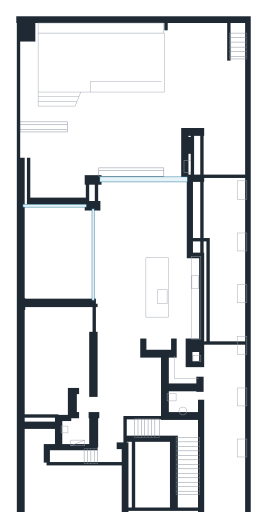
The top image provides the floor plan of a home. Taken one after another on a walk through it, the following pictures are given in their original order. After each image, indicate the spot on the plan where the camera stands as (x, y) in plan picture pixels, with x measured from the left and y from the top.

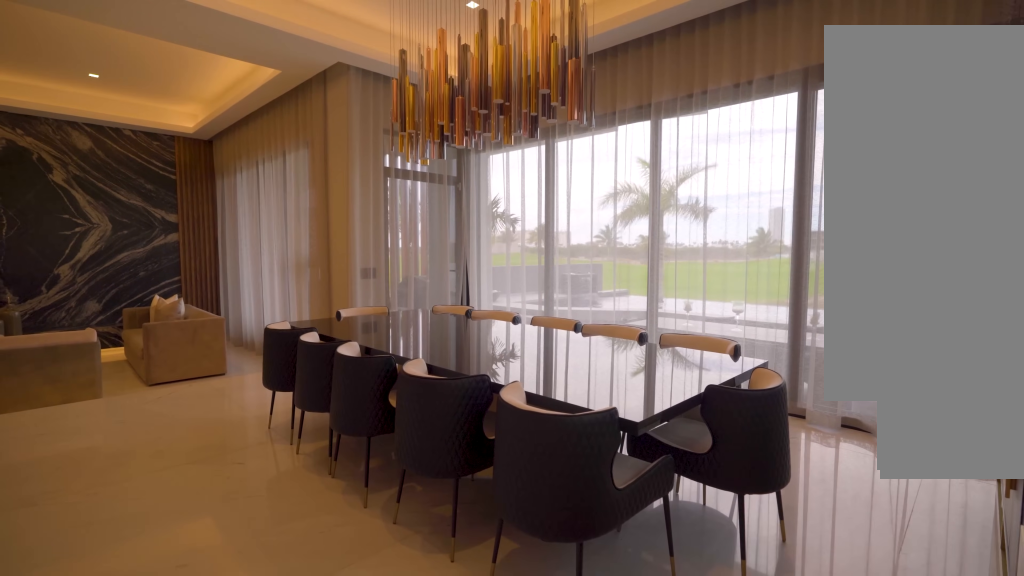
(164, 245)
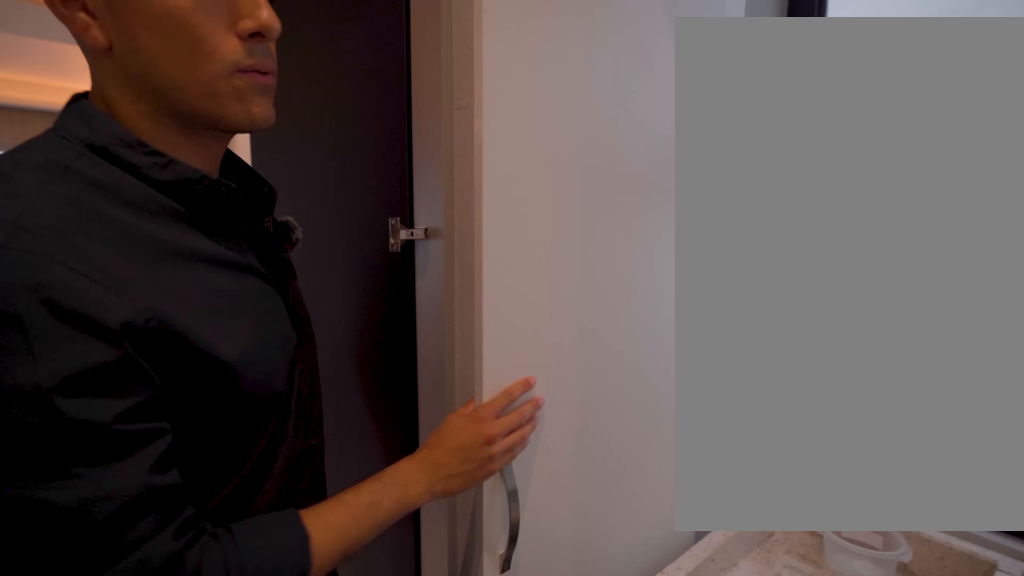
(182, 360)
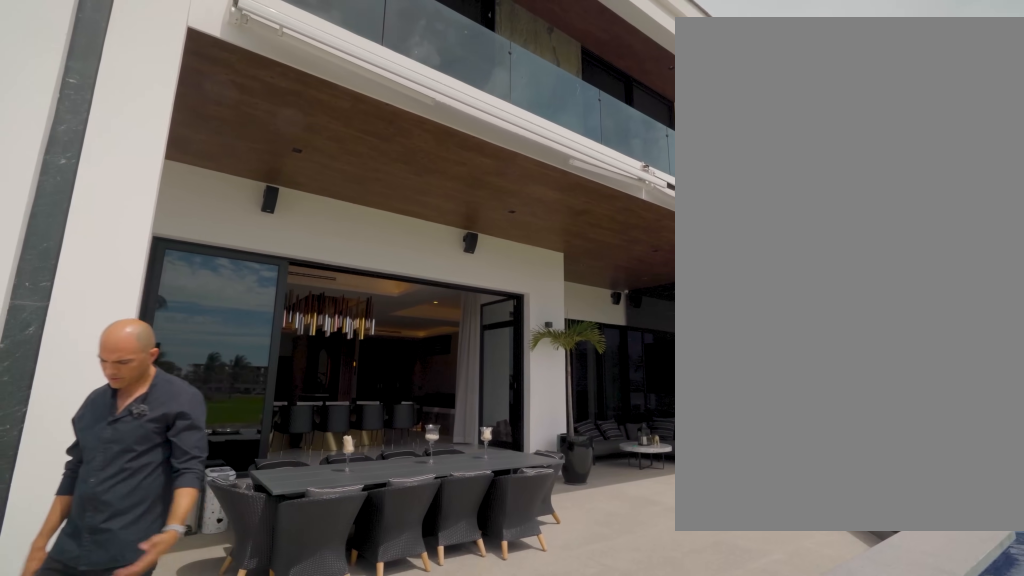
(181, 83)
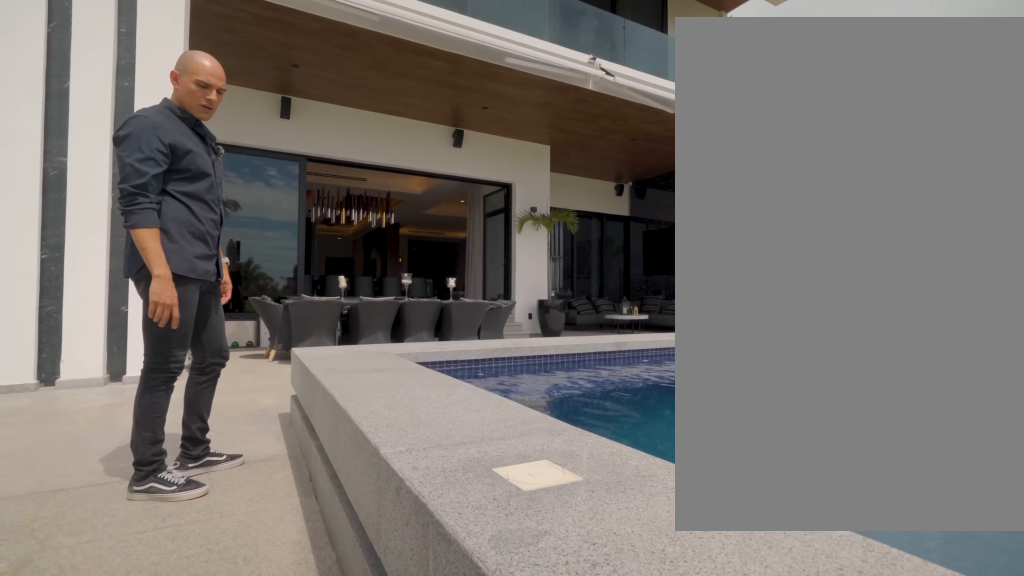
(184, 55)
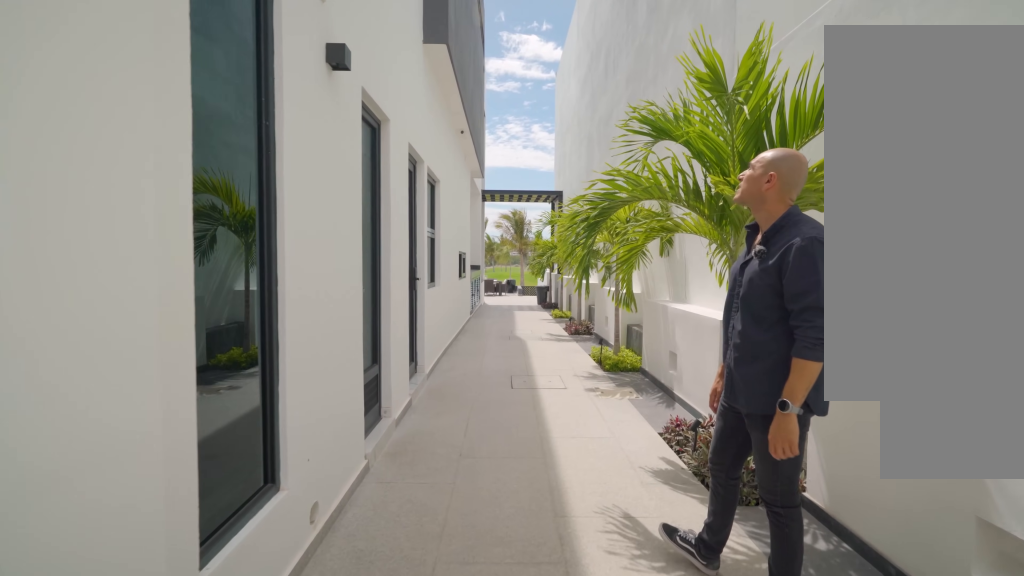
(221, 469)
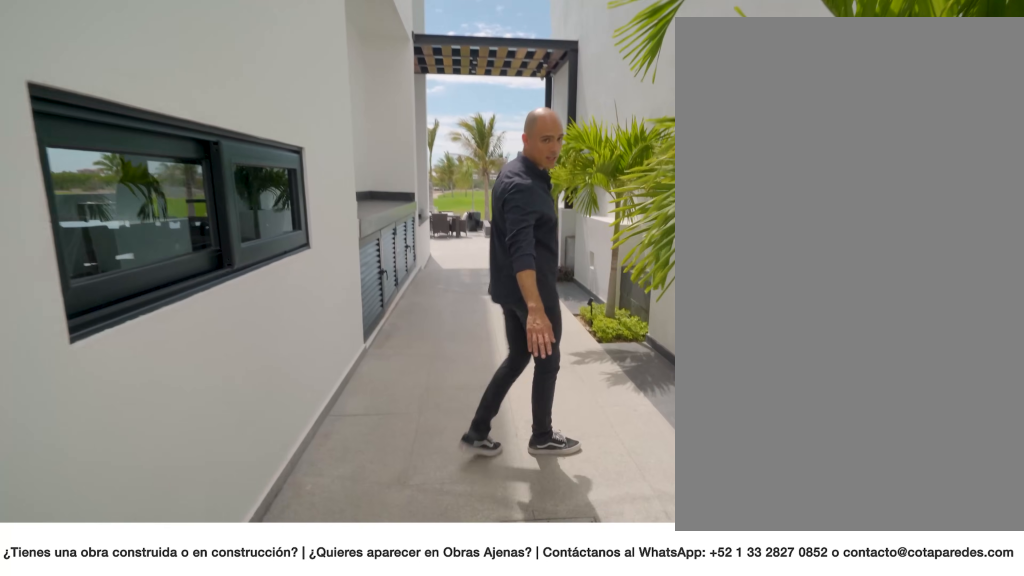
(226, 371)
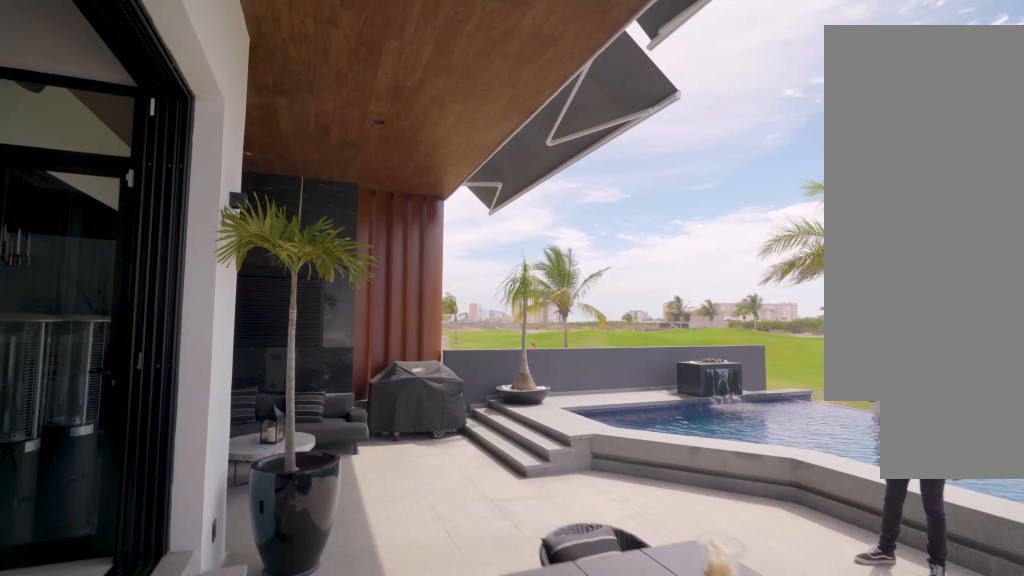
(170, 156)
